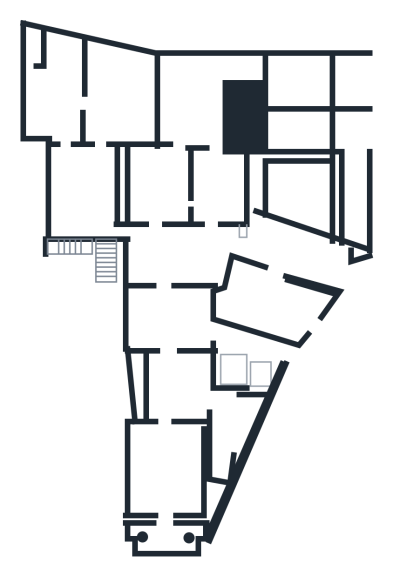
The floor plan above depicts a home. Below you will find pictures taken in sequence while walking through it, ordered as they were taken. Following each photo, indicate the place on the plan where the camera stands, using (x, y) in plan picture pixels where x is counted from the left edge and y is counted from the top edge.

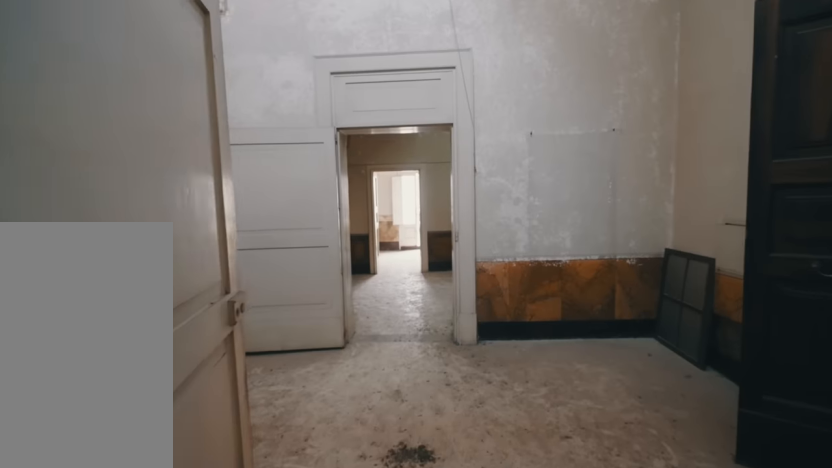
(168, 324)
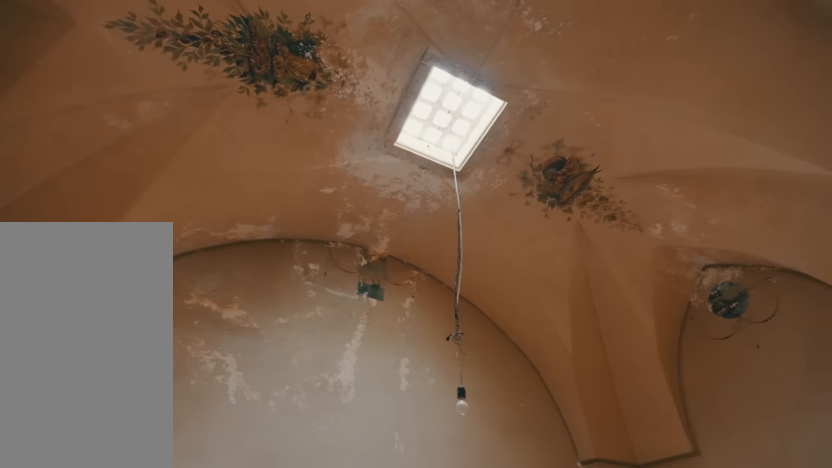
(179, 260)
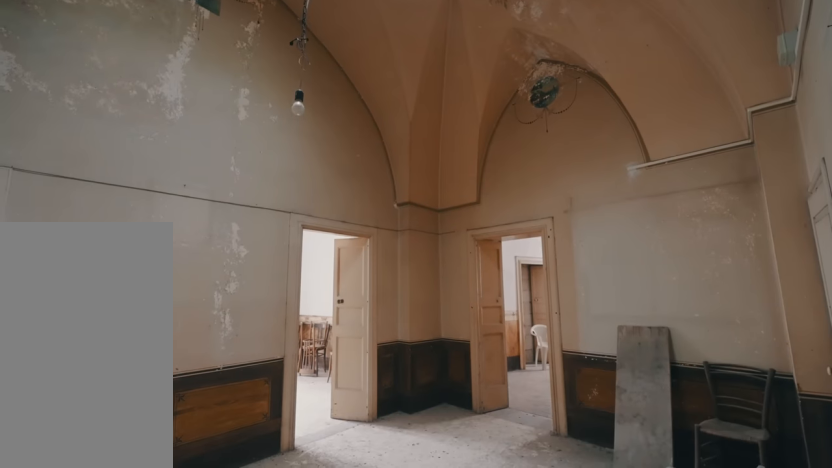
(179, 260)
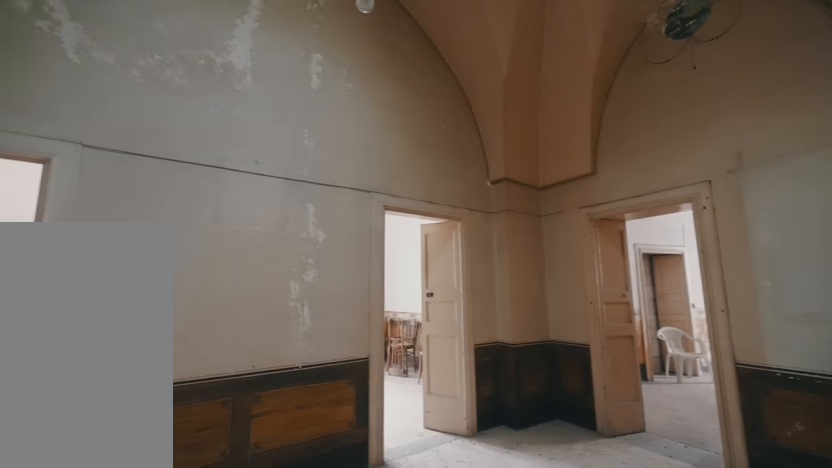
(178, 260)
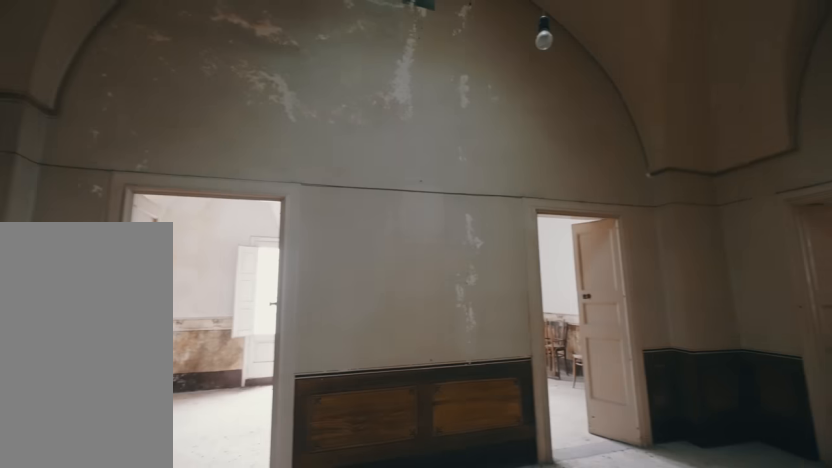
(178, 260)
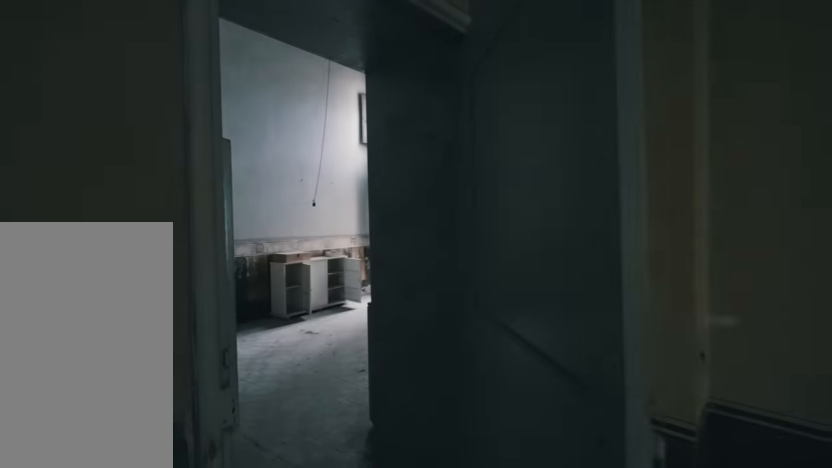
(177, 259)
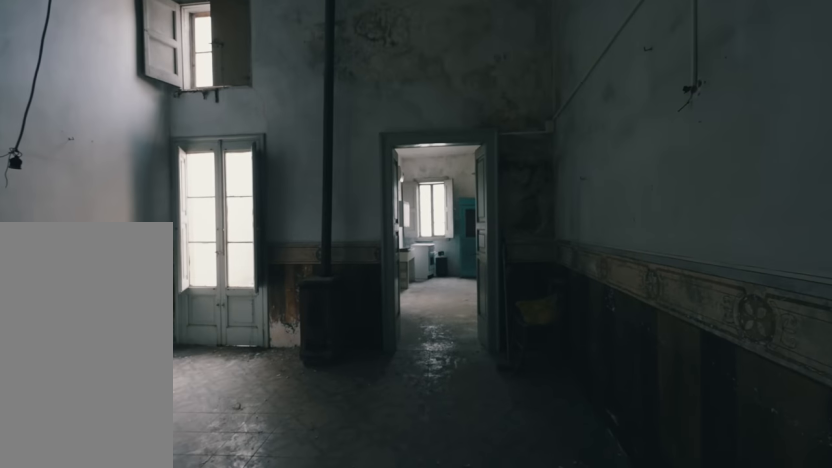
(84, 195)
